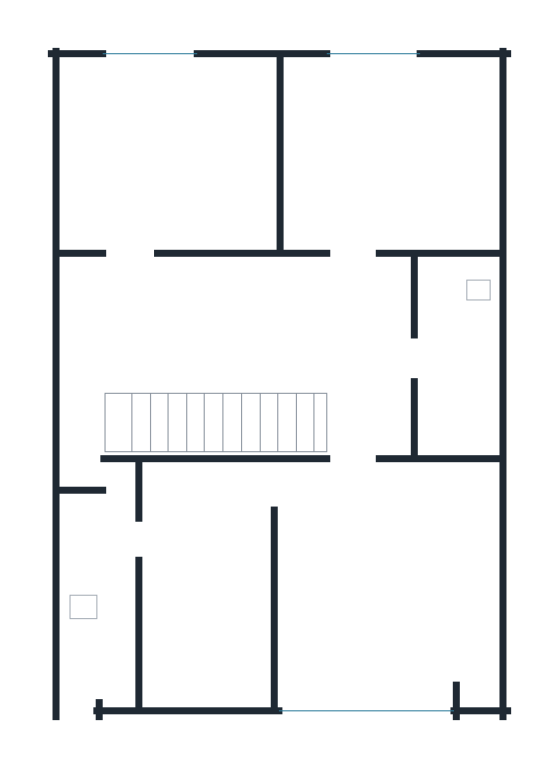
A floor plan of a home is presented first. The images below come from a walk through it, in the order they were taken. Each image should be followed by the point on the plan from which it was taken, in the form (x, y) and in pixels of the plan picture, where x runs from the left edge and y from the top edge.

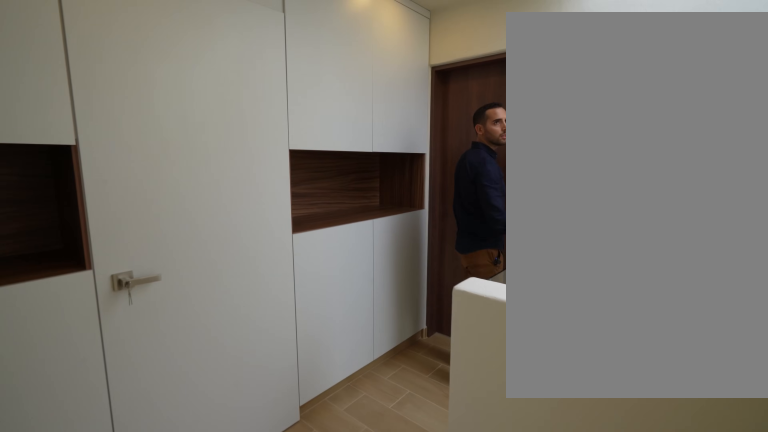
(299, 301)
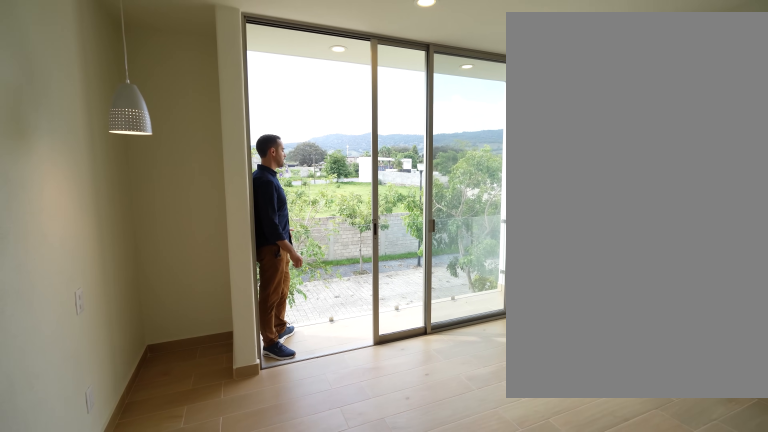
(457, 516)
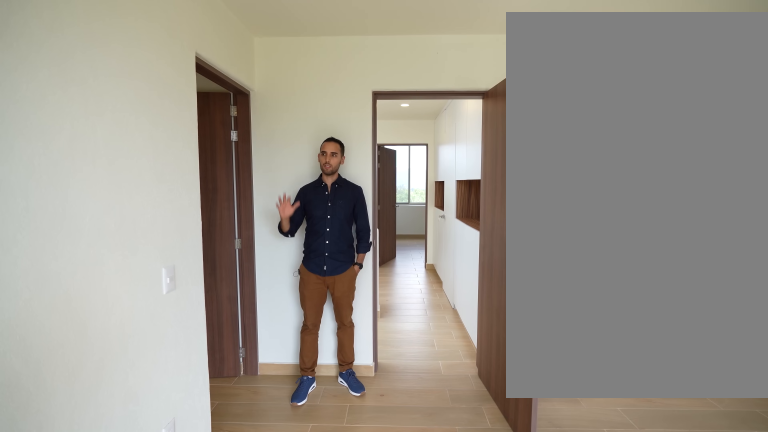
(341, 689)
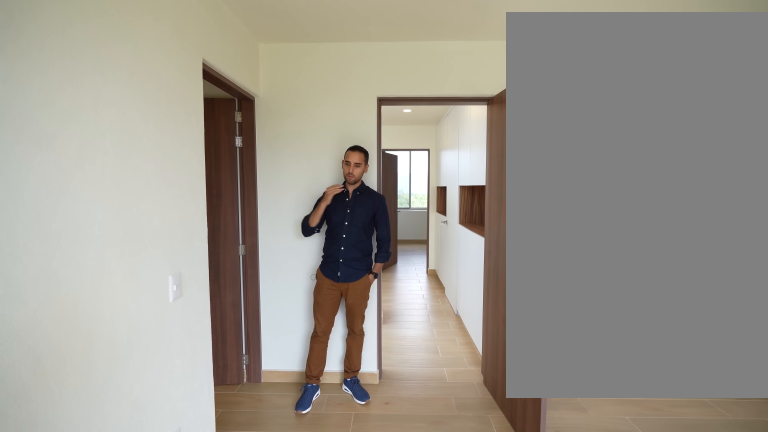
(341, 689)
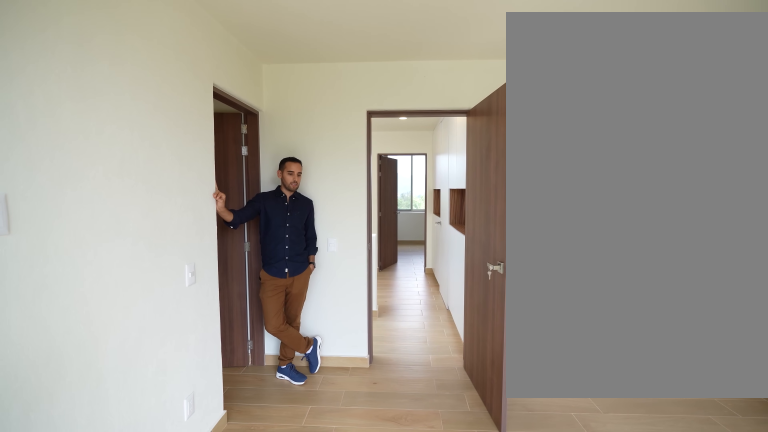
(345, 688)
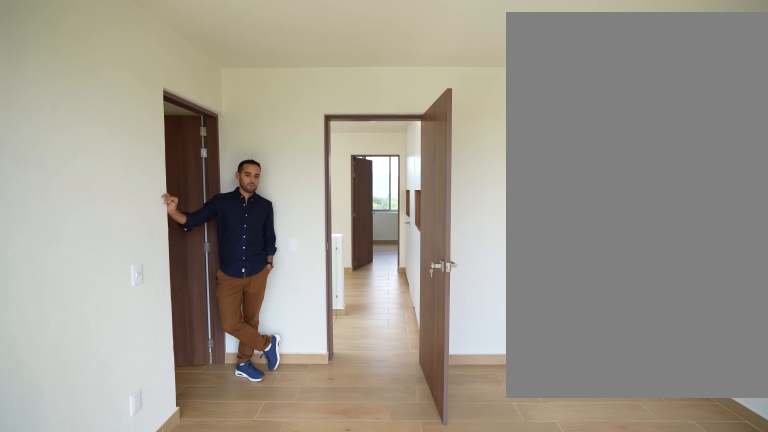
(347, 689)
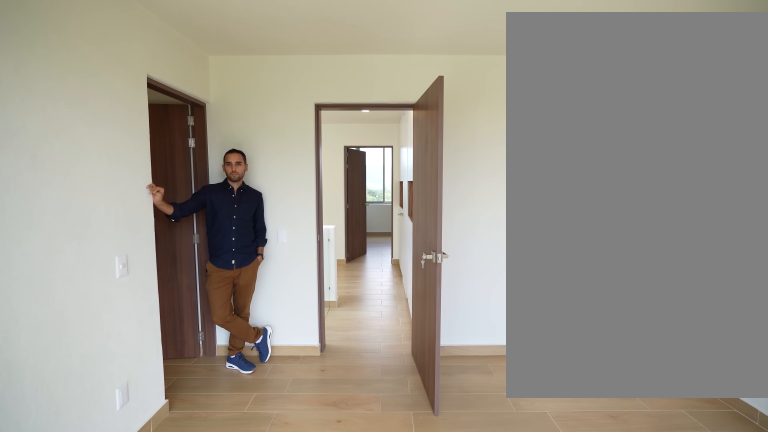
(354, 680)
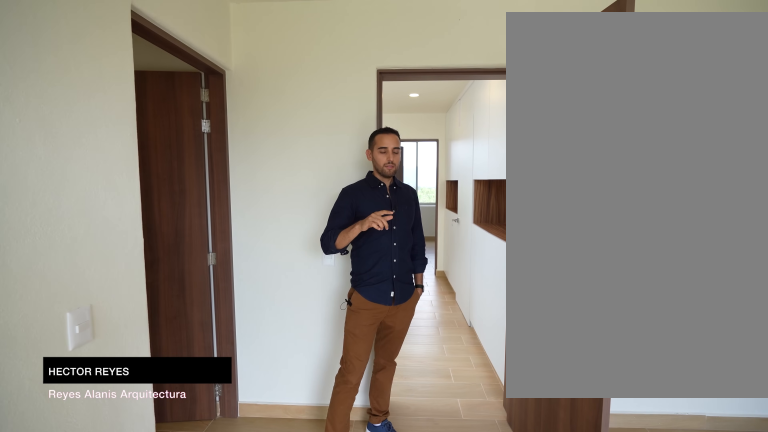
(366, 664)
